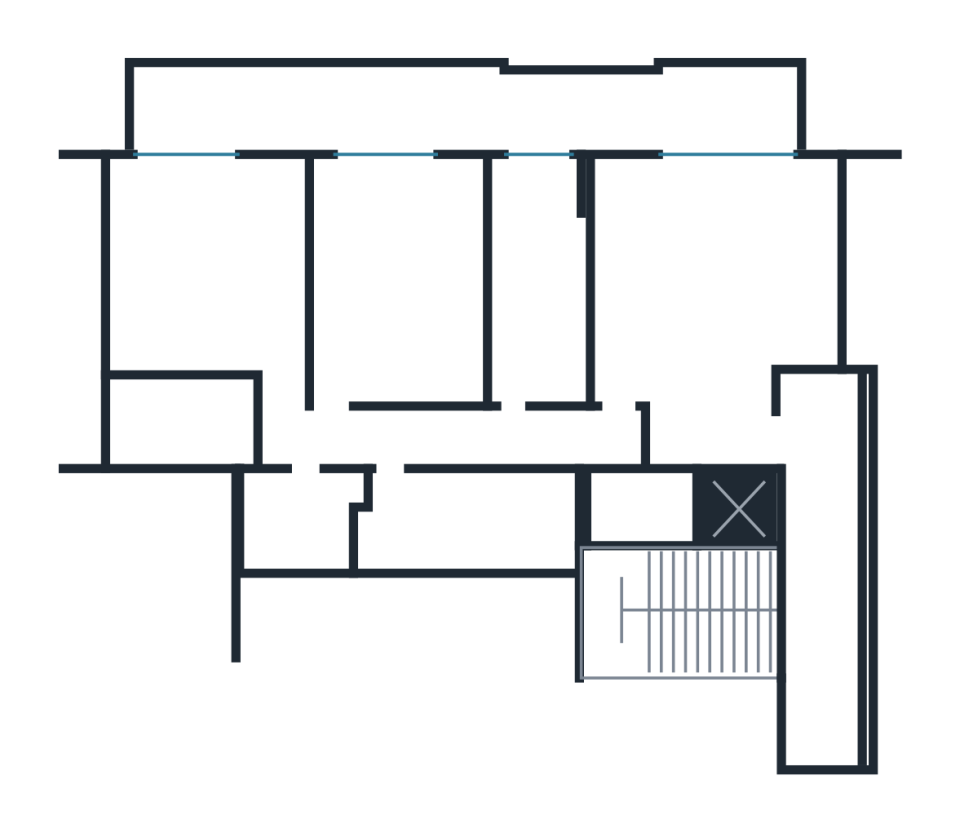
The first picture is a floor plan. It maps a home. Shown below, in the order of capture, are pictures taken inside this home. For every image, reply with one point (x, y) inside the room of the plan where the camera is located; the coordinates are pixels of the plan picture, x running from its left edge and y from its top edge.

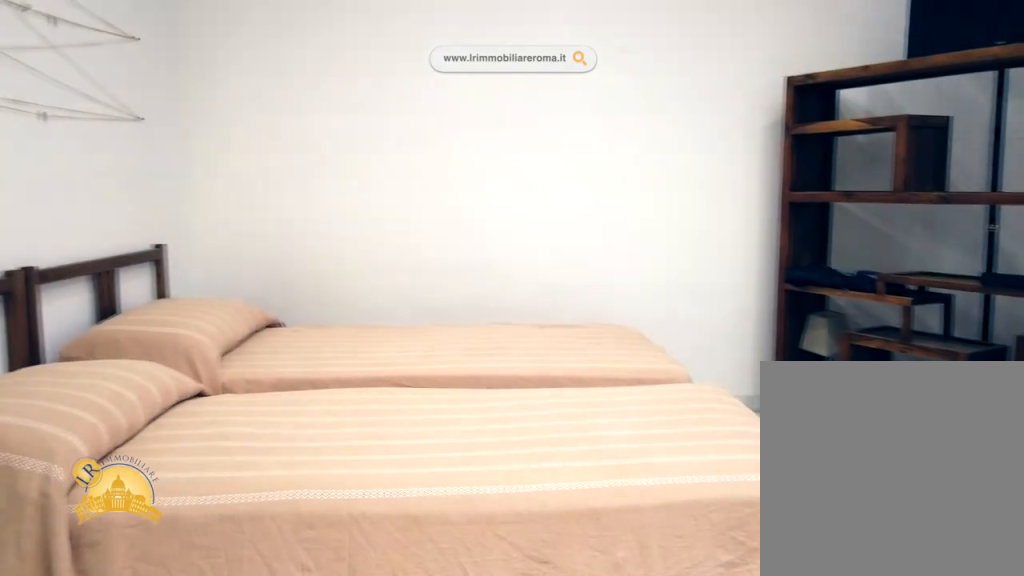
(715, 288)
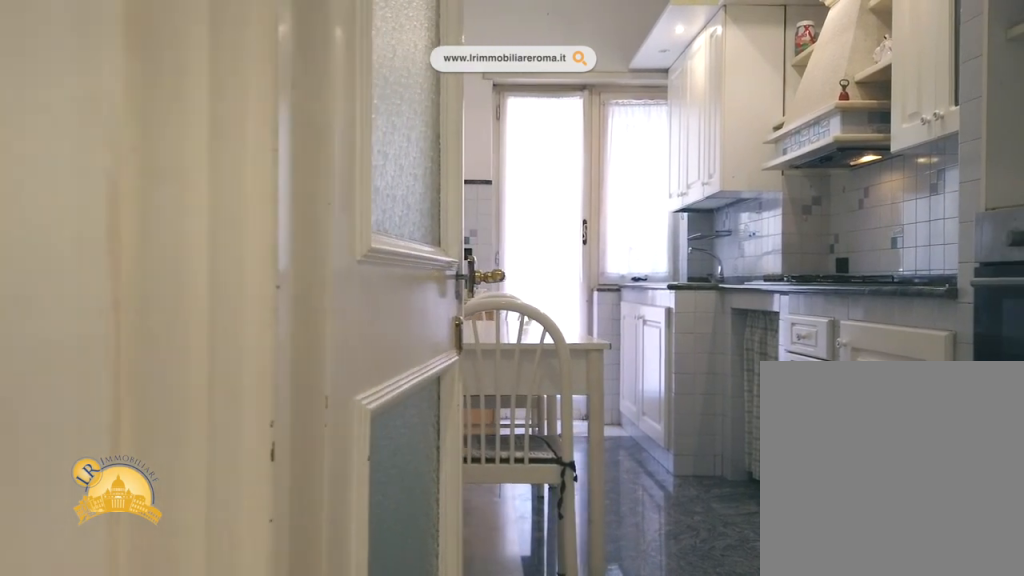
(539, 288)
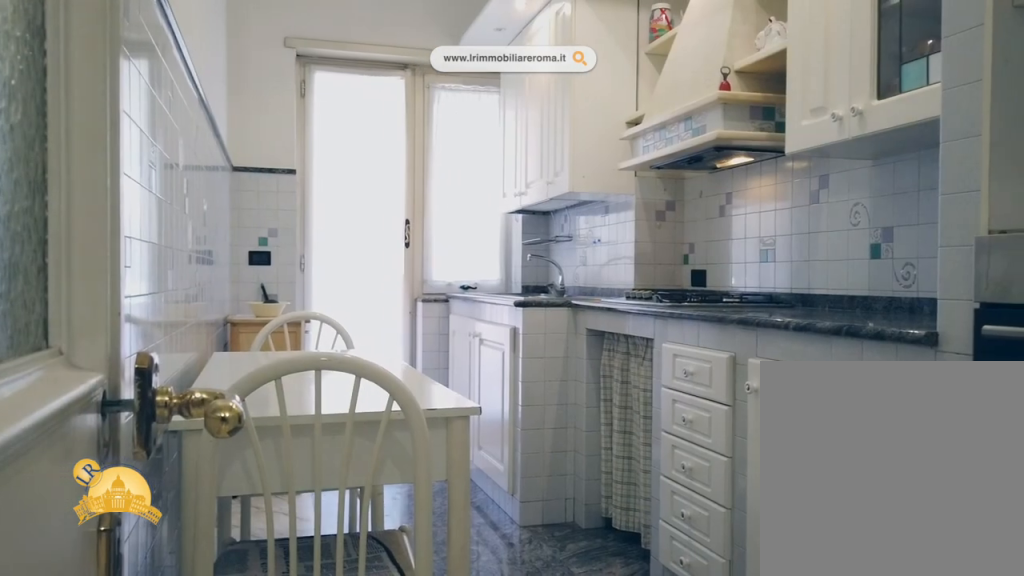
(539, 288)
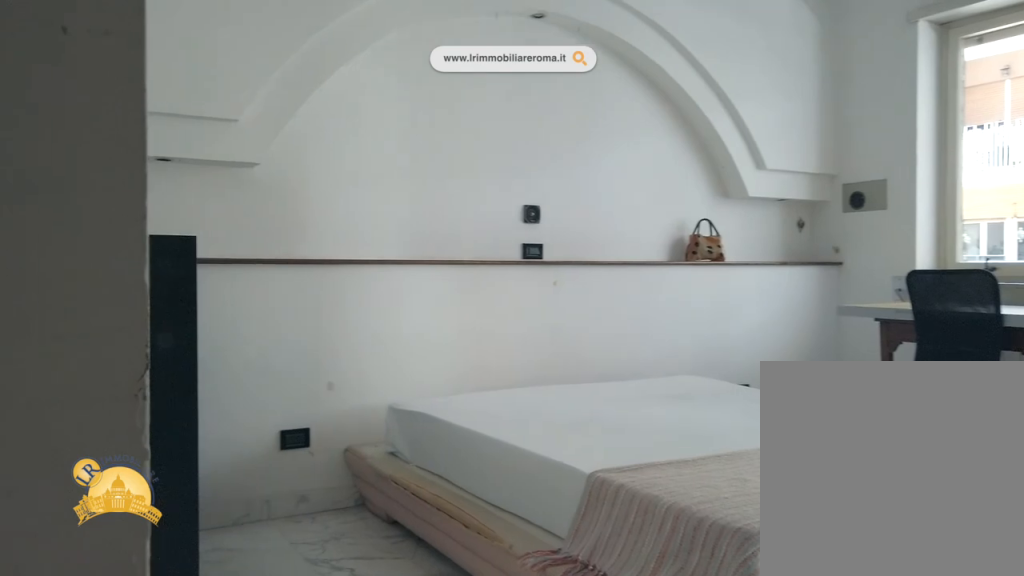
(207, 281)
